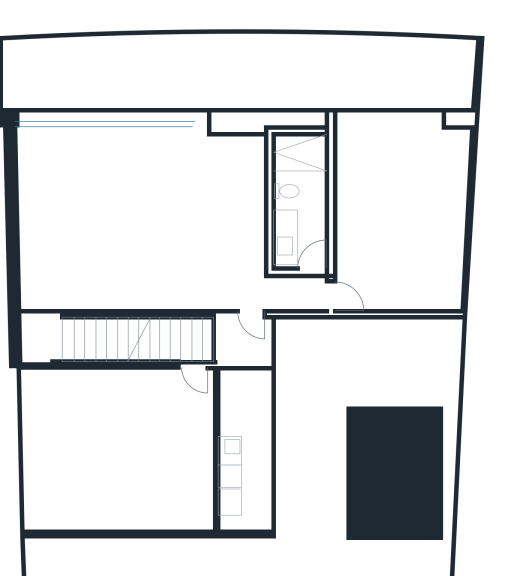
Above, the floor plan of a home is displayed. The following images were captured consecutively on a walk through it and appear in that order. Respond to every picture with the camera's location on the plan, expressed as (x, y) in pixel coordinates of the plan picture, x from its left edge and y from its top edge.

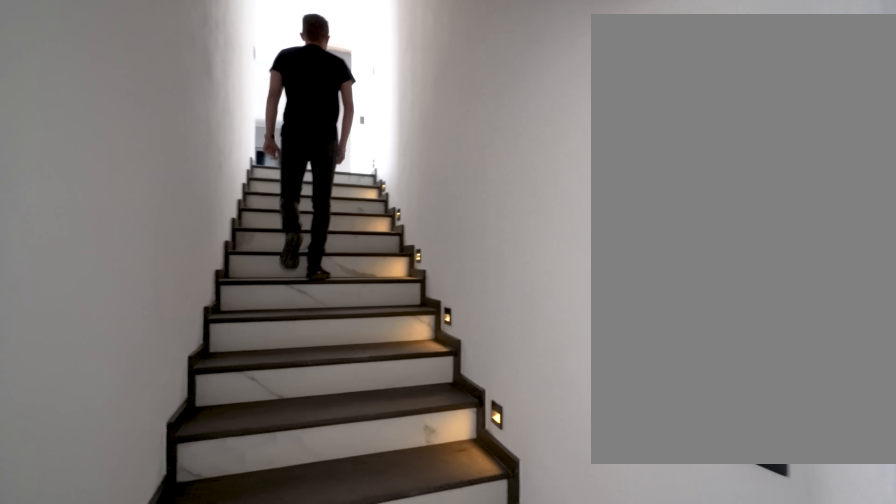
(36, 321)
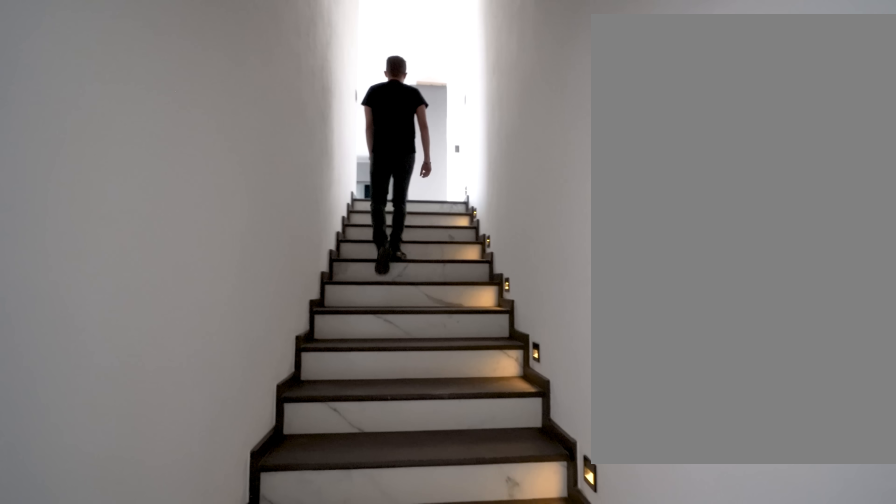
(38, 323)
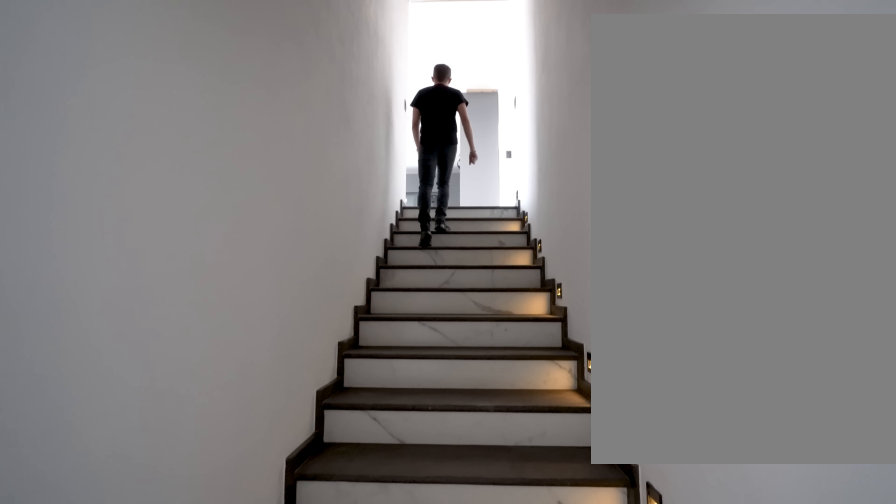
(40, 326)
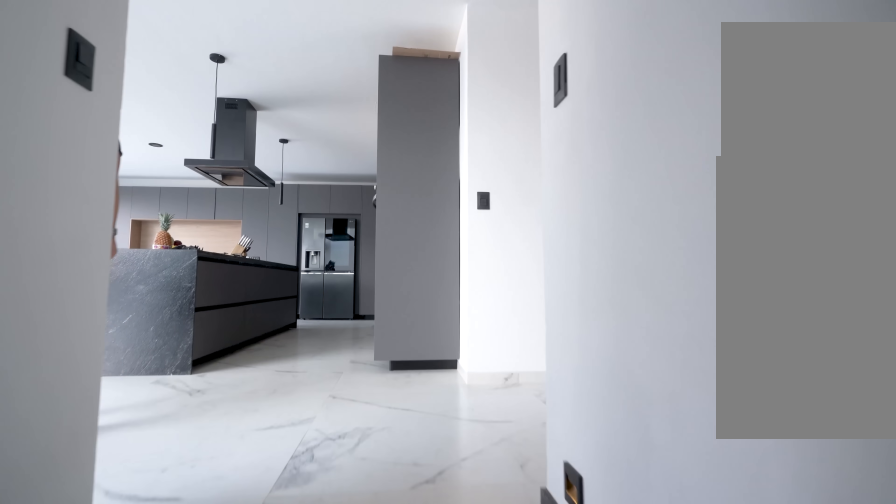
(125, 345)
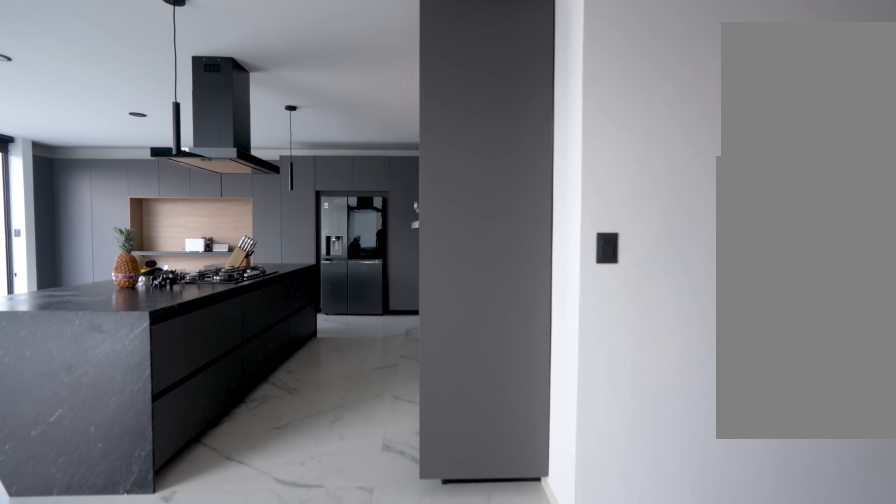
(208, 339)
